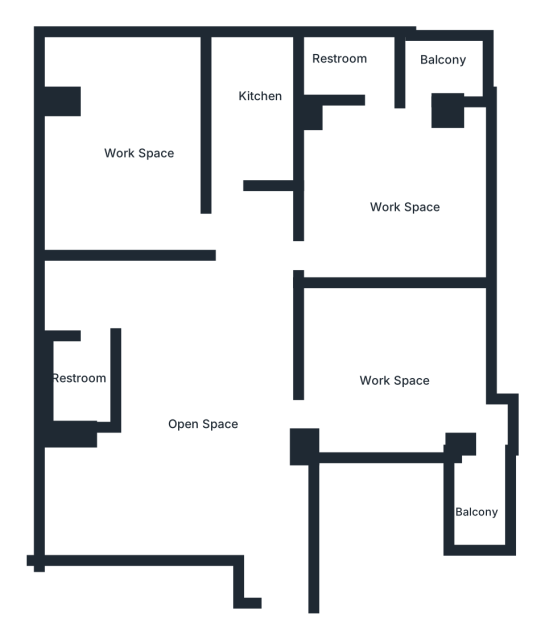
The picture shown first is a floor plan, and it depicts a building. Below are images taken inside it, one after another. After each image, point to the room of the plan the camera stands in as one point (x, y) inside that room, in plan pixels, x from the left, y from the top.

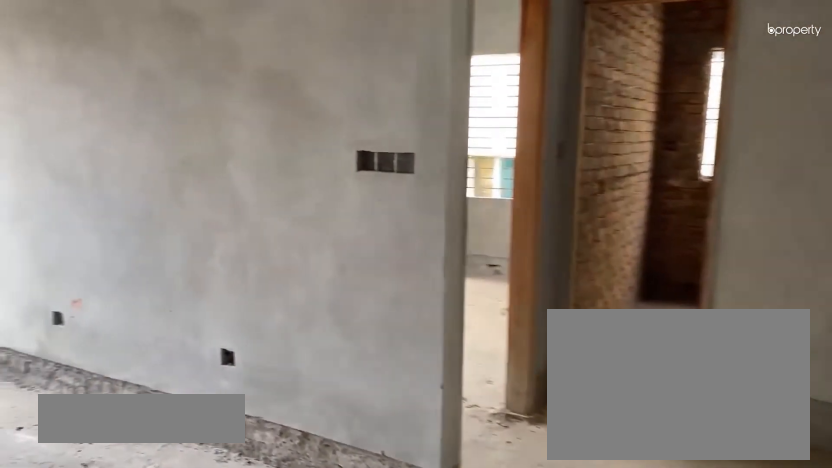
(234, 401)
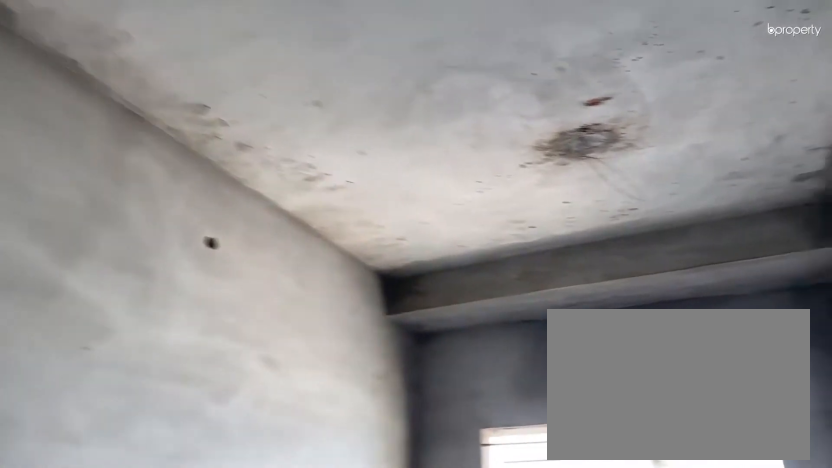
(234, 401)
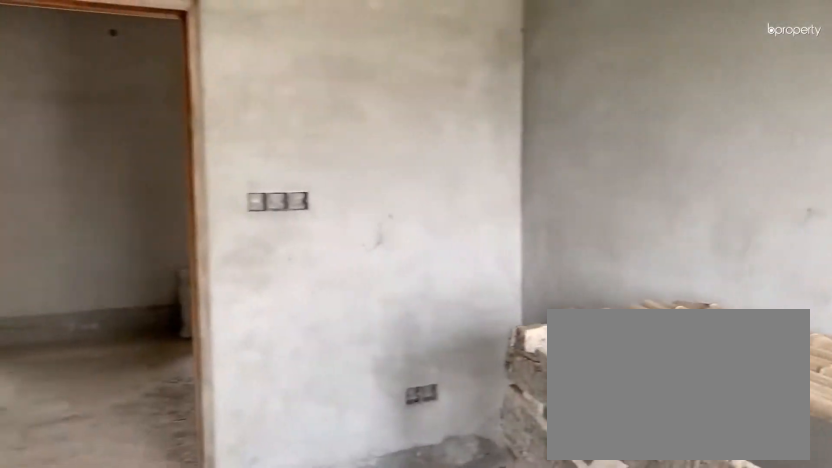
(404, 398)
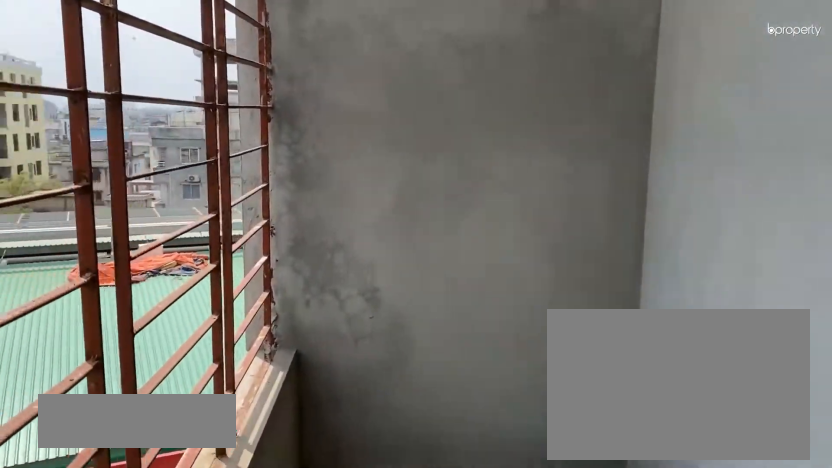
(482, 497)
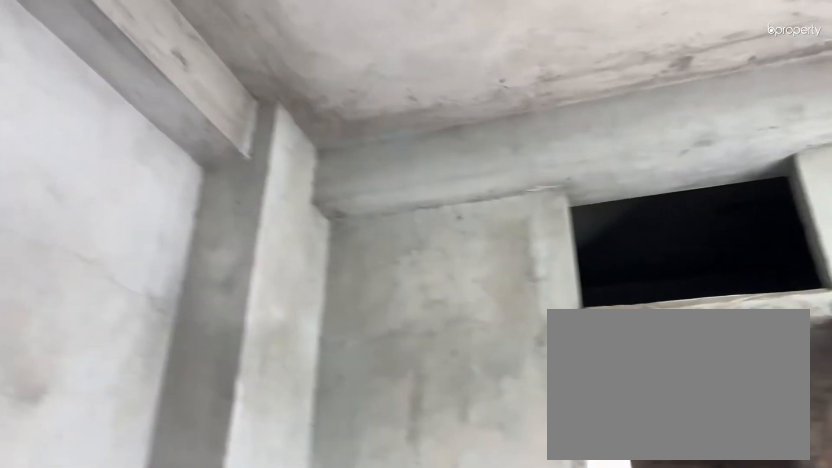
(396, 144)
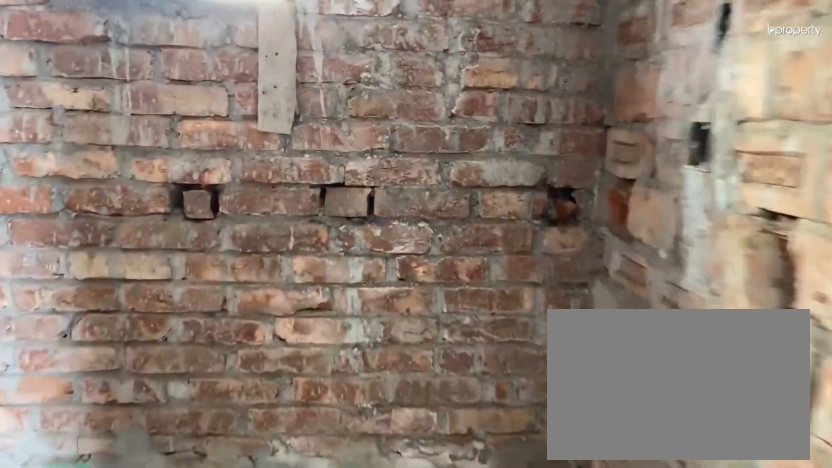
(358, 64)
